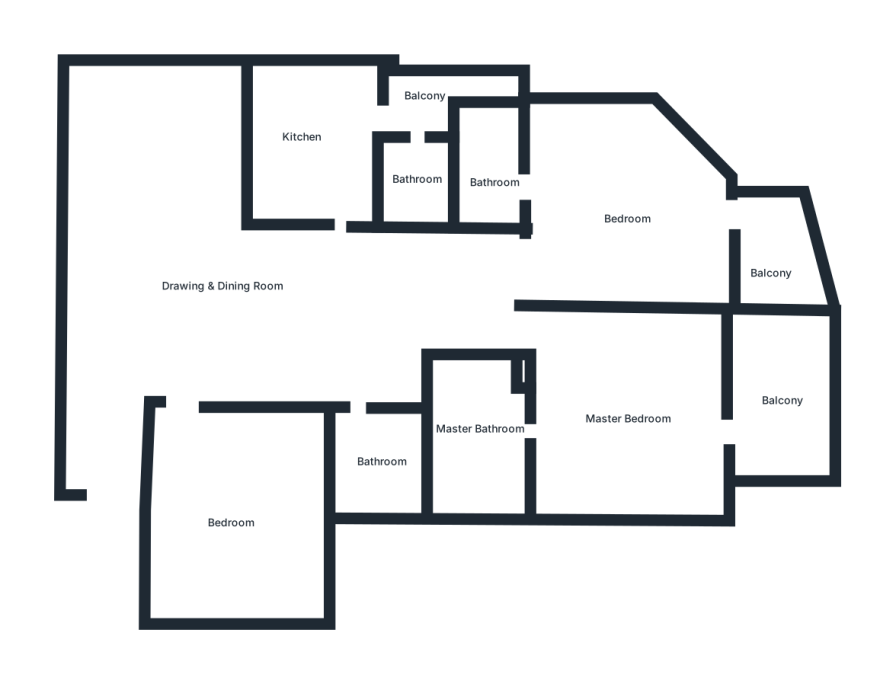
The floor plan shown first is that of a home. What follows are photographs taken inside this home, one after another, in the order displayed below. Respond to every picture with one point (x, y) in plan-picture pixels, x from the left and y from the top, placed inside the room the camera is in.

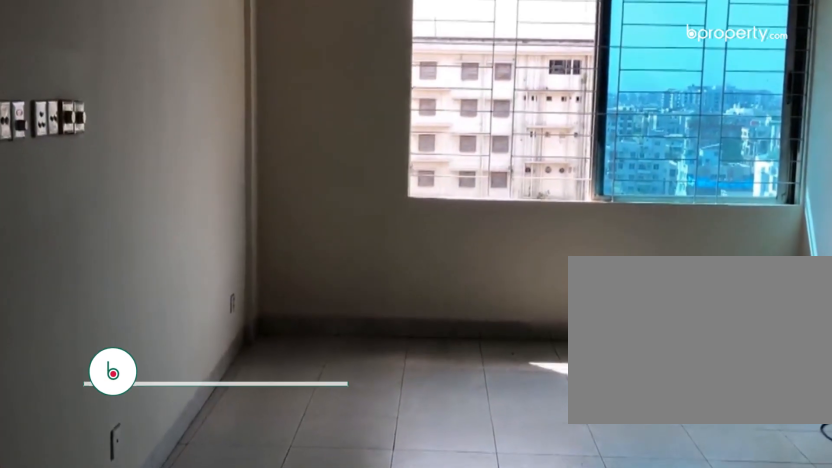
(184, 335)
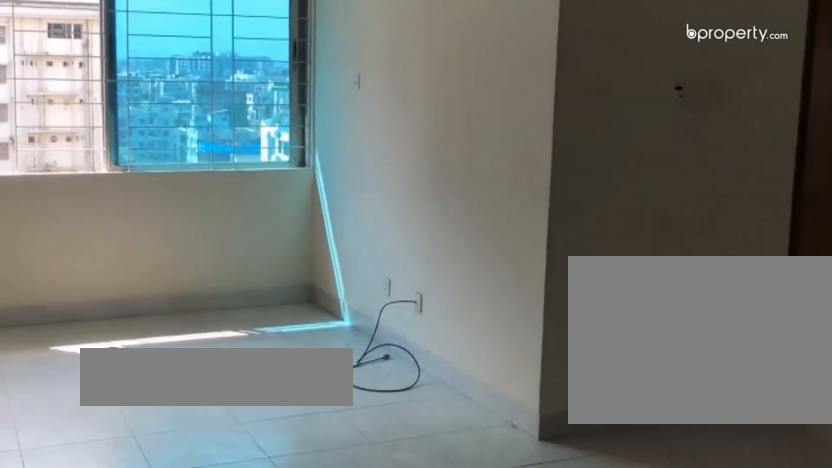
(184, 335)
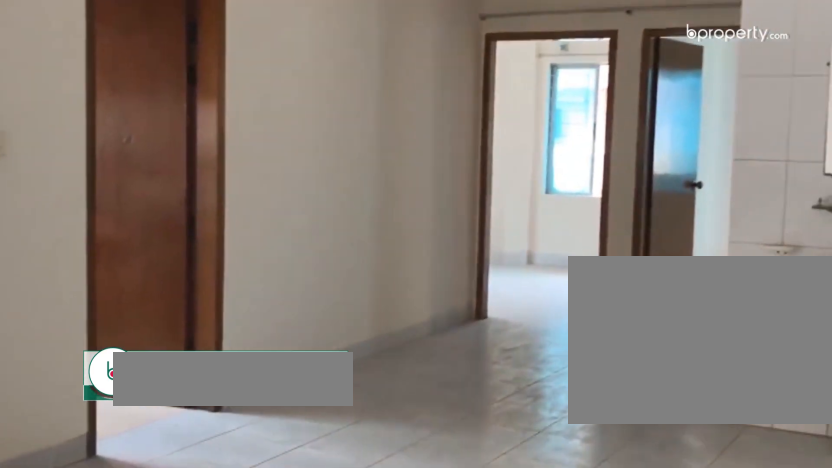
(184, 335)
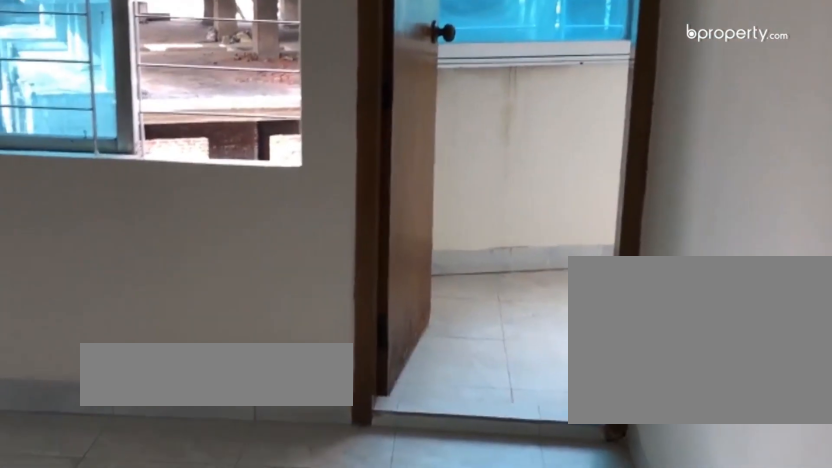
(620, 197)
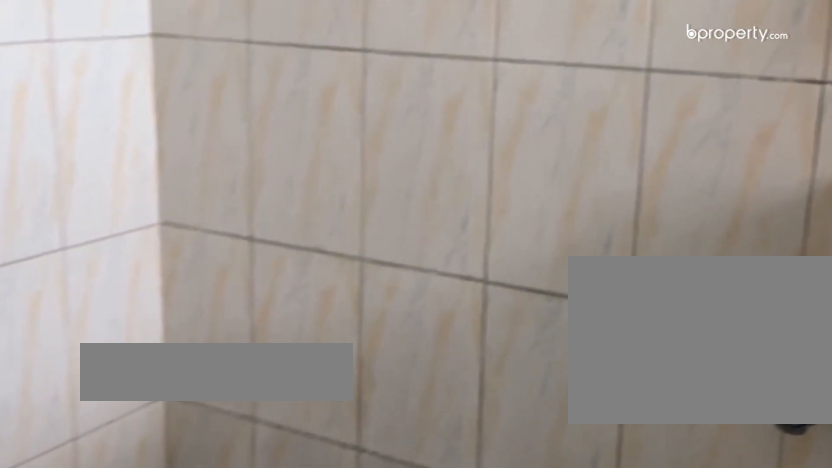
(493, 176)
